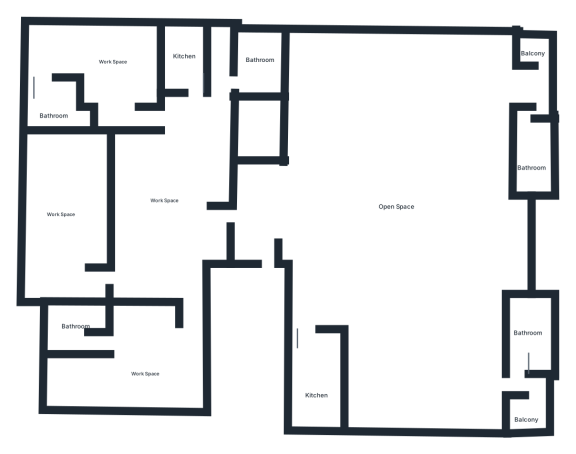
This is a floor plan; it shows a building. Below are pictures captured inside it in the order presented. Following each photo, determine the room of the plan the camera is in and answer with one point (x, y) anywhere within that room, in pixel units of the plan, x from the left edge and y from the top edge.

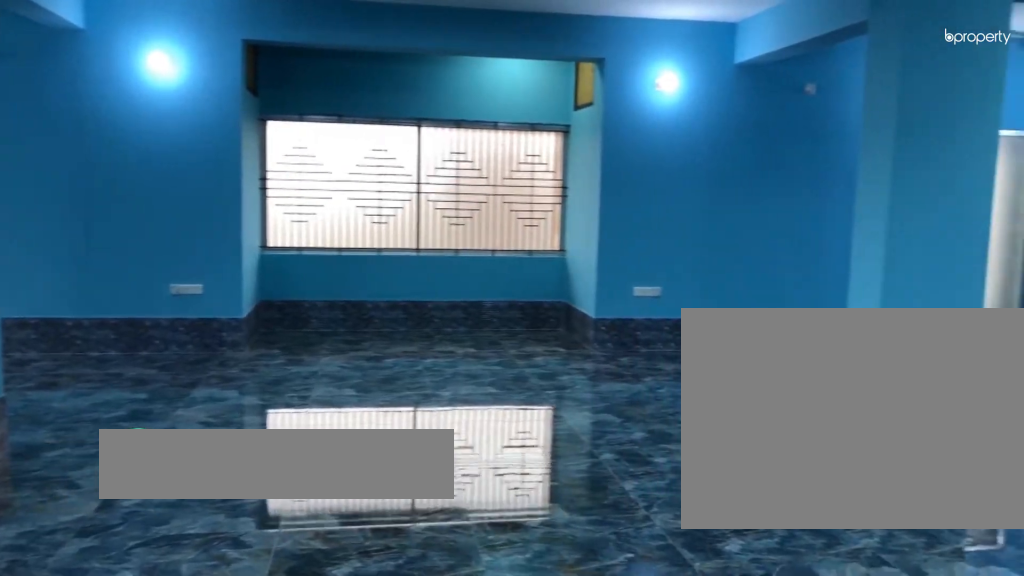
(409, 184)
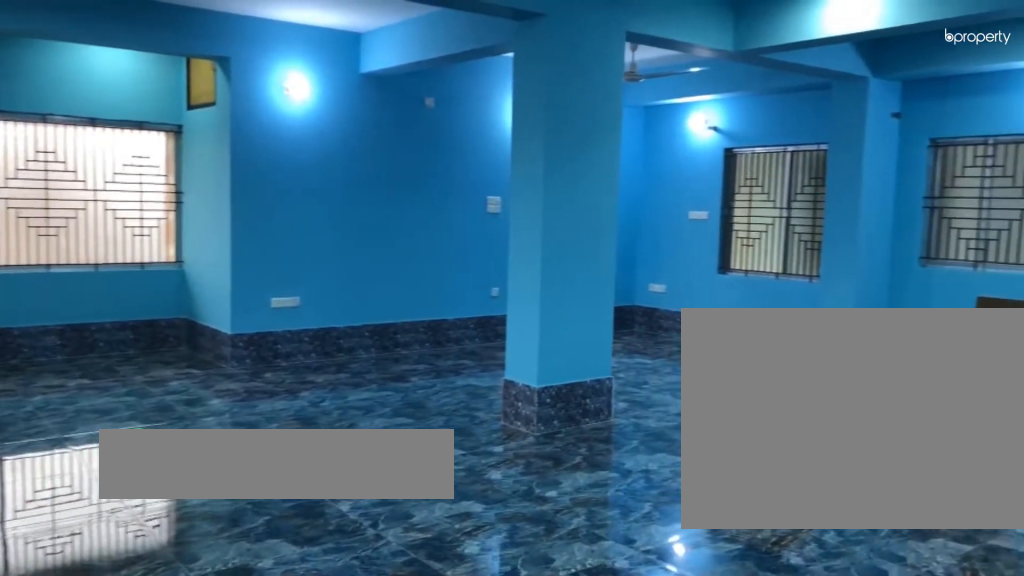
(409, 184)
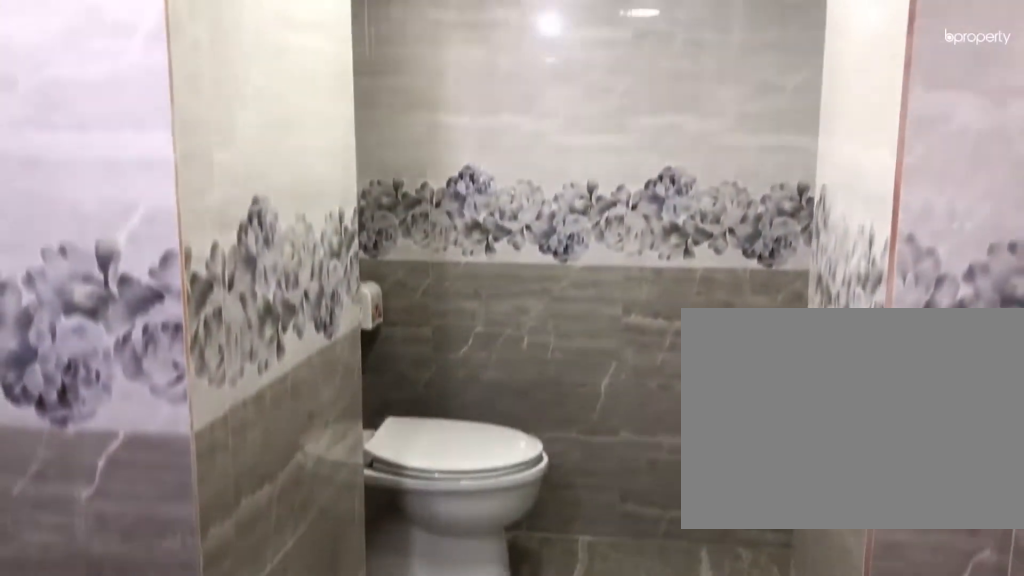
(538, 152)
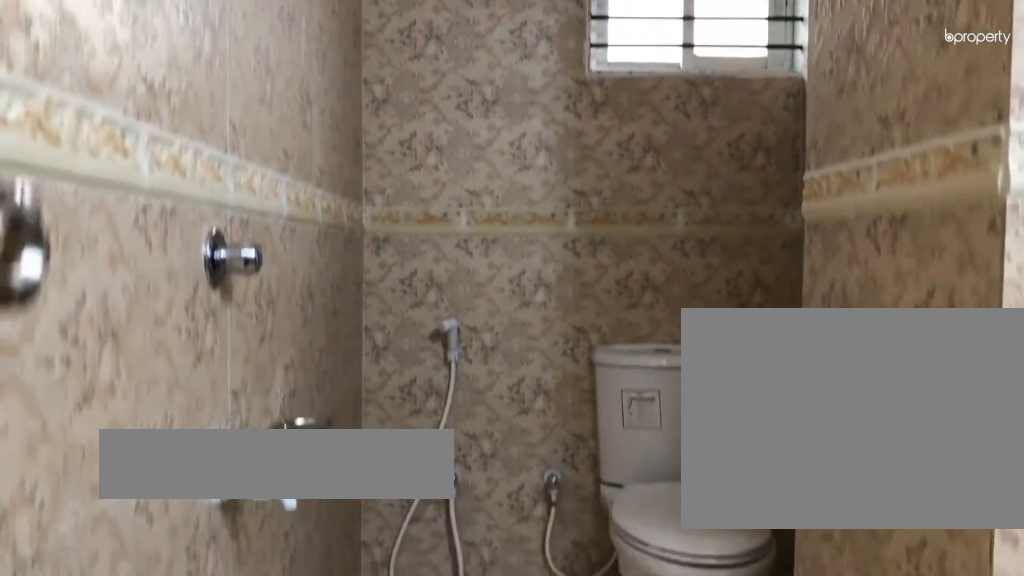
(72, 331)
